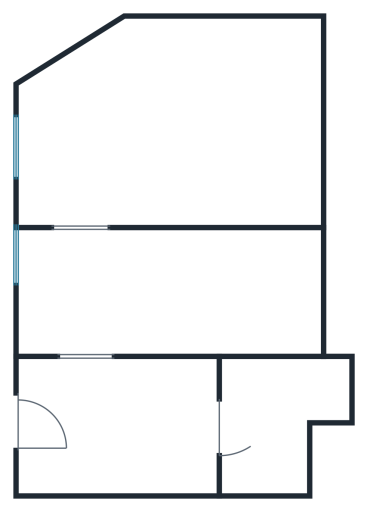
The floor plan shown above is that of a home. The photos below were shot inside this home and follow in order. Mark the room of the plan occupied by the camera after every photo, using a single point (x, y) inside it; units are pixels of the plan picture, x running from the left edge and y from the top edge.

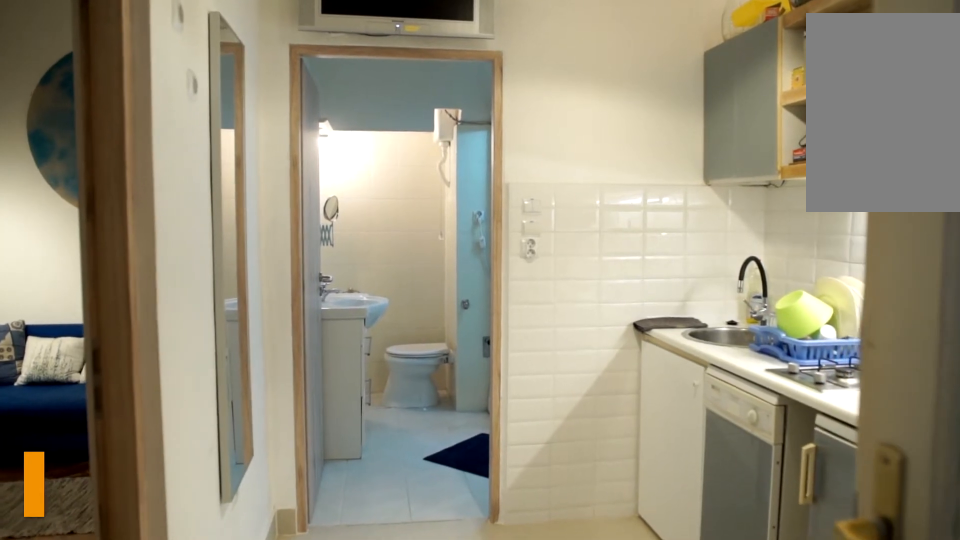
(105, 420)
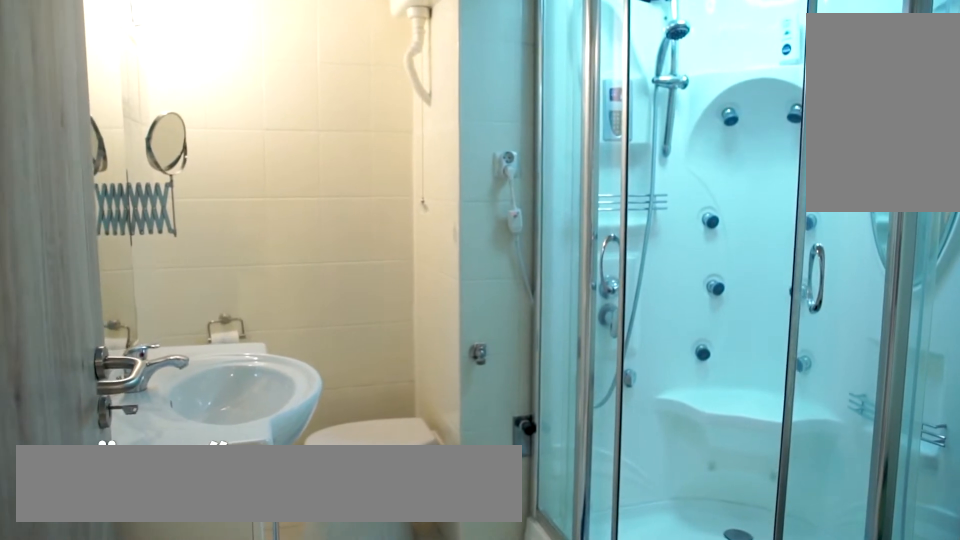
(270, 426)
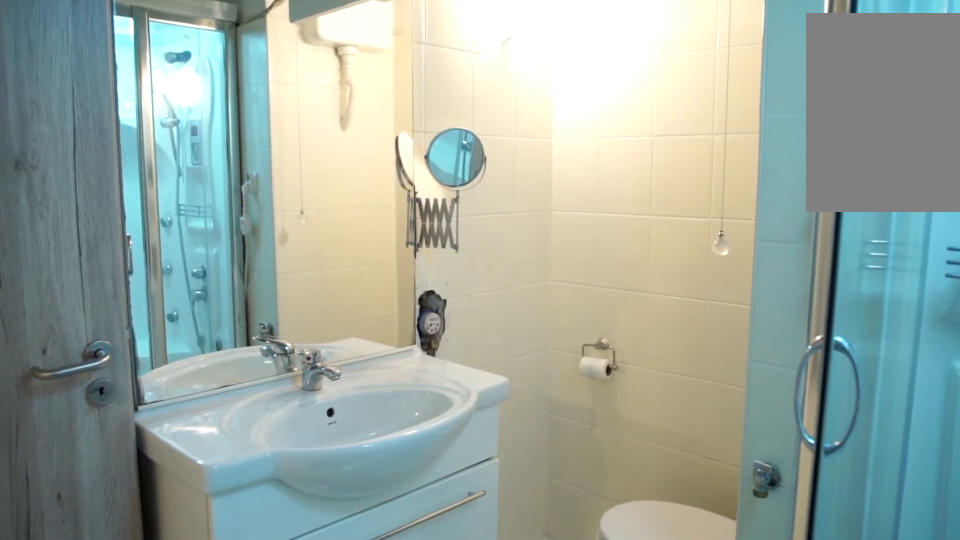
(270, 426)
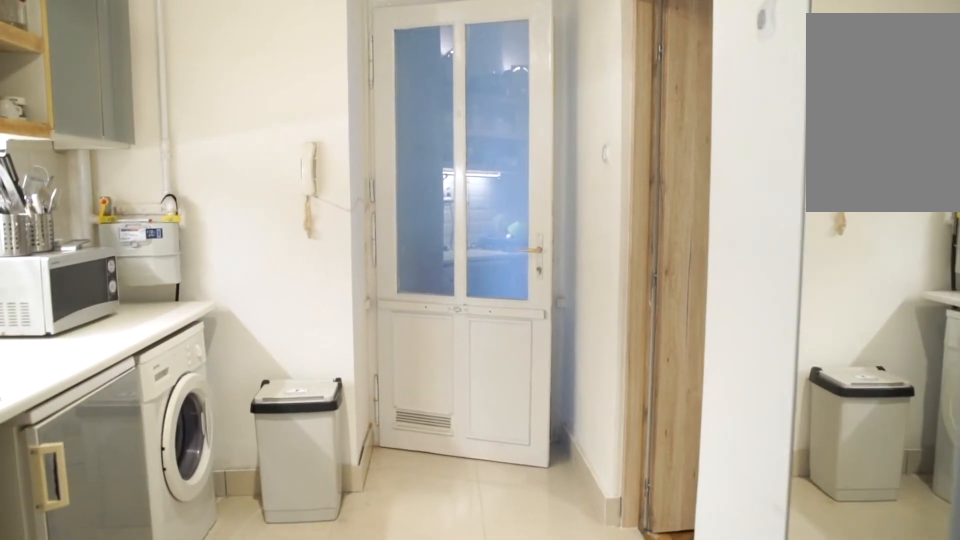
(135, 424)
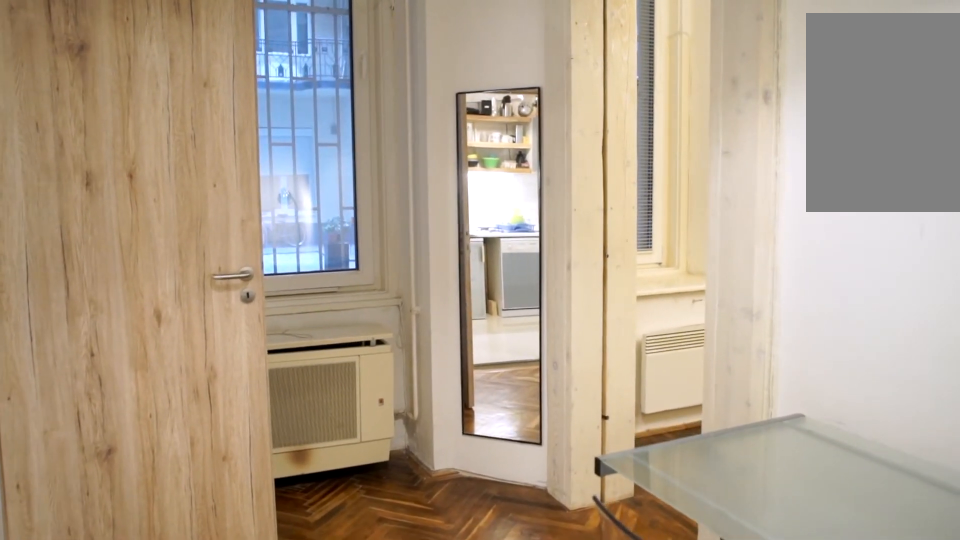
(165, 292)
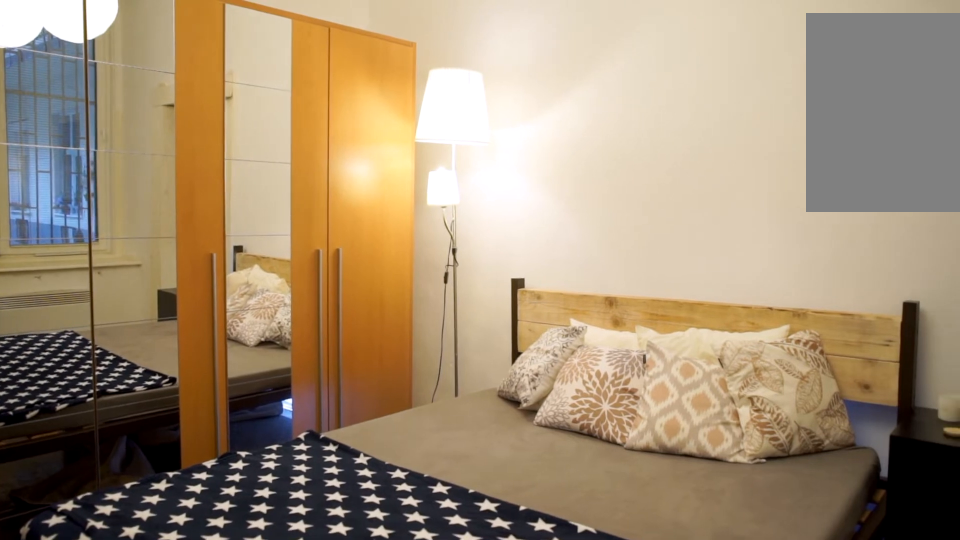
(149, 133)
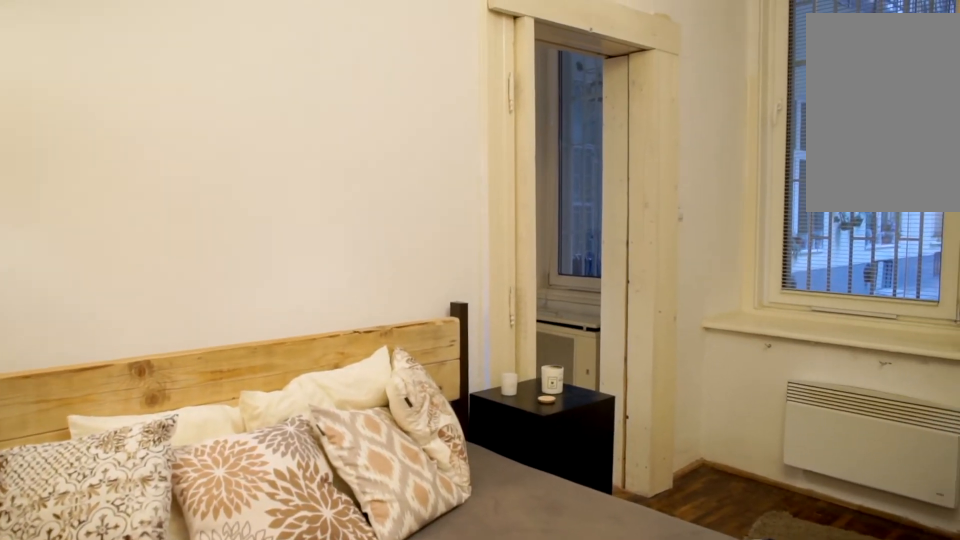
(149, 133)
